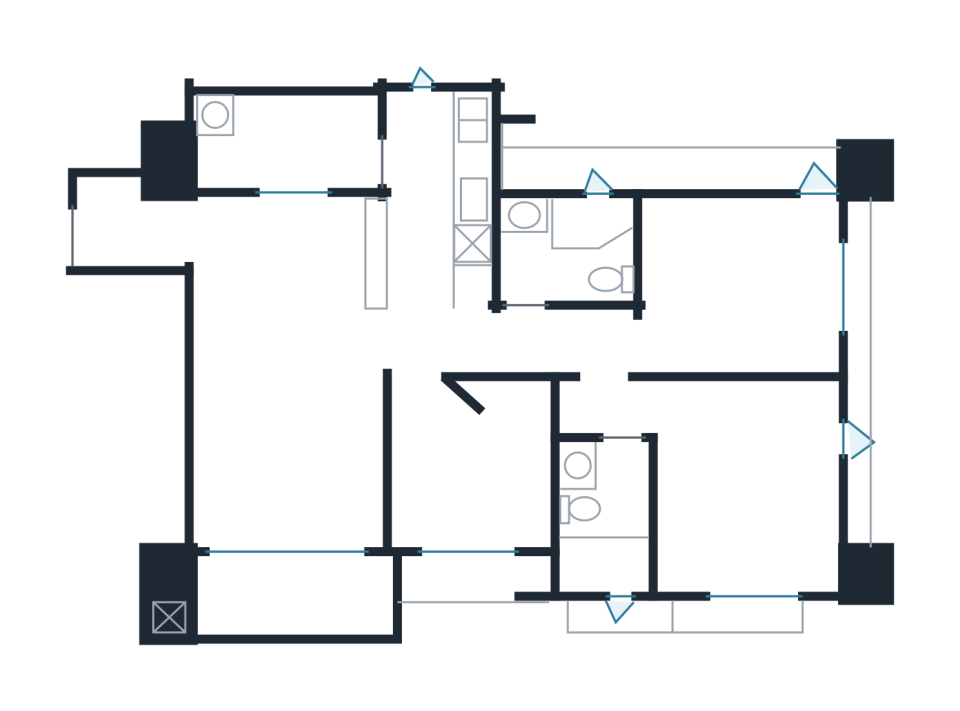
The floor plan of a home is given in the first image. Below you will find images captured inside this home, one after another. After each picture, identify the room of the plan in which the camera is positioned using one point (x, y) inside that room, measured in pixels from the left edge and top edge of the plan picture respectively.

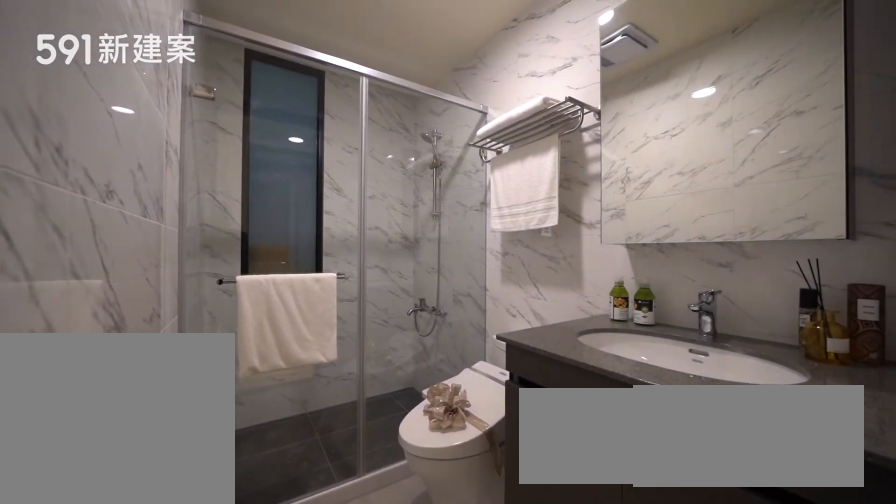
(600, 522)
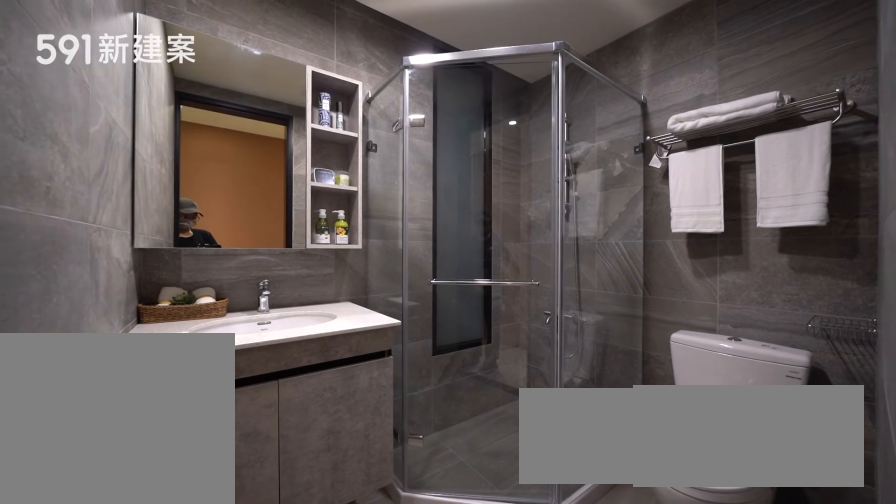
(575, 248)
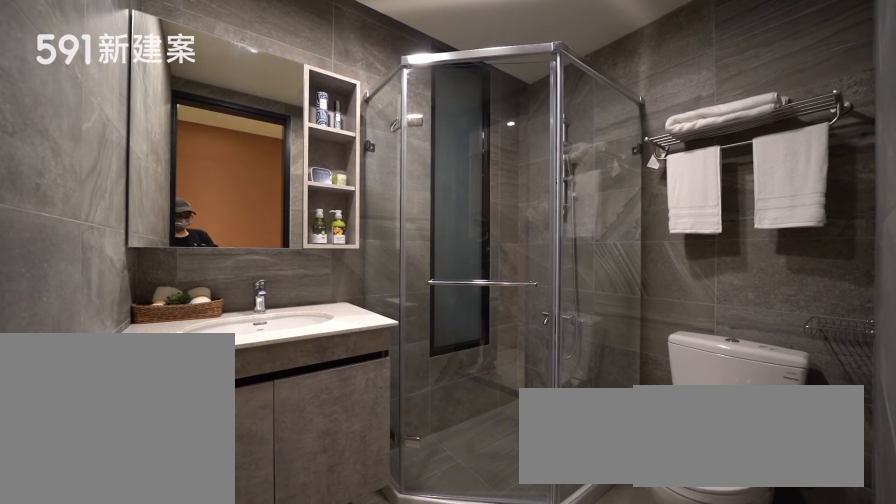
(575, 248)
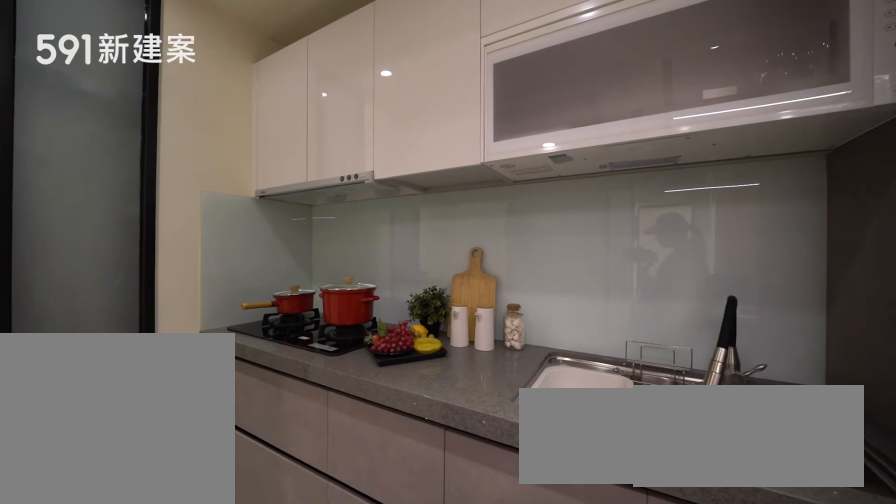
(440, 192)
